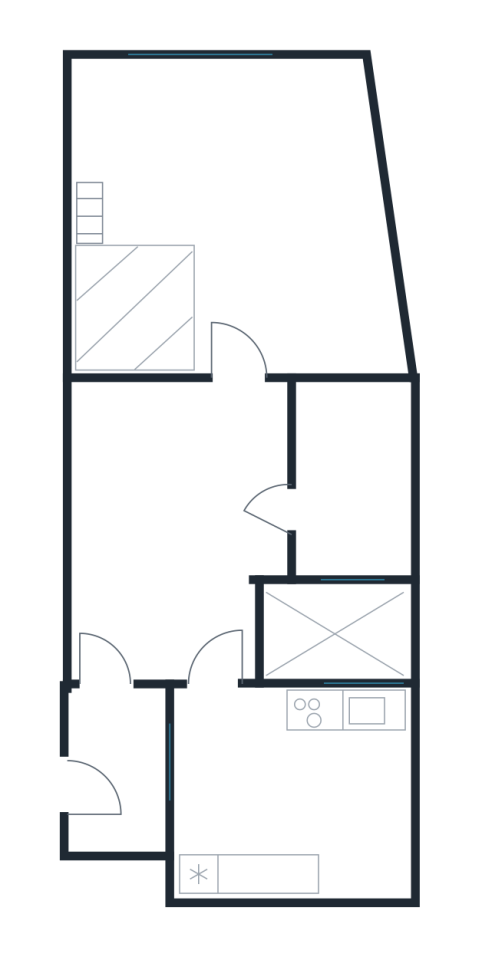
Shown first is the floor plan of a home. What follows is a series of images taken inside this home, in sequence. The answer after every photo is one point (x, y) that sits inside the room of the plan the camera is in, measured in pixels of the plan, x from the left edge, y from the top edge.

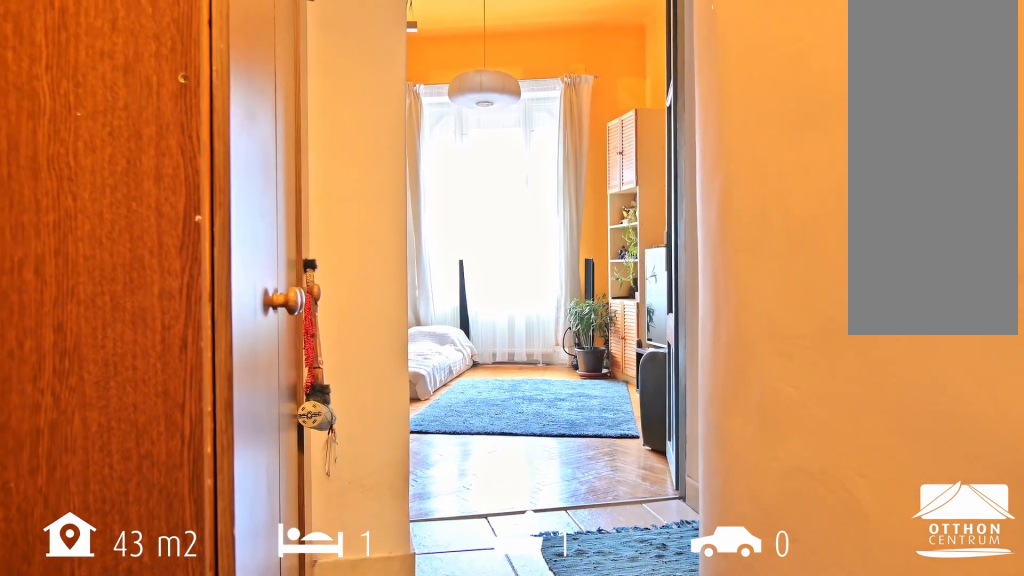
(168, 523)
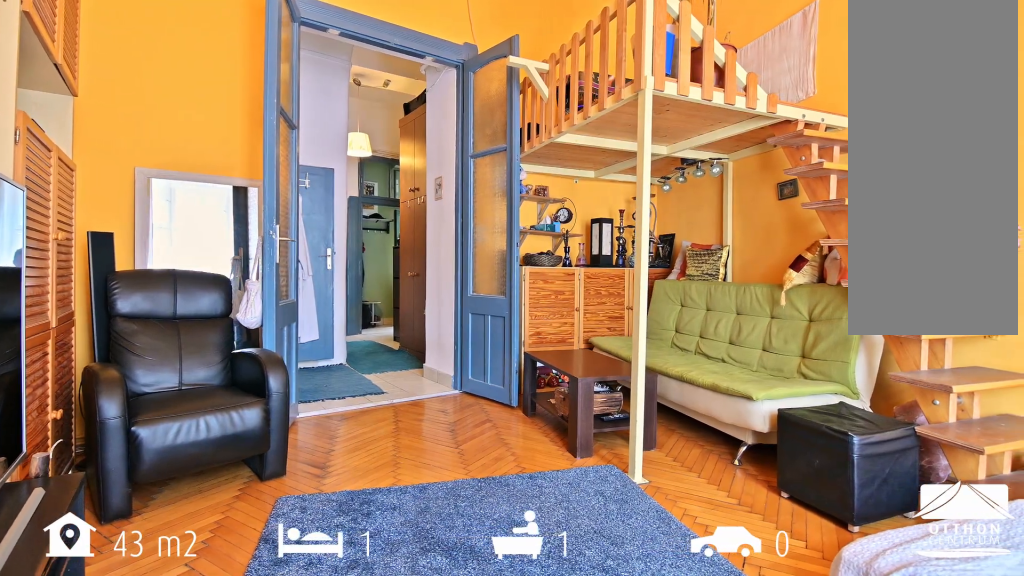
(242, 217)
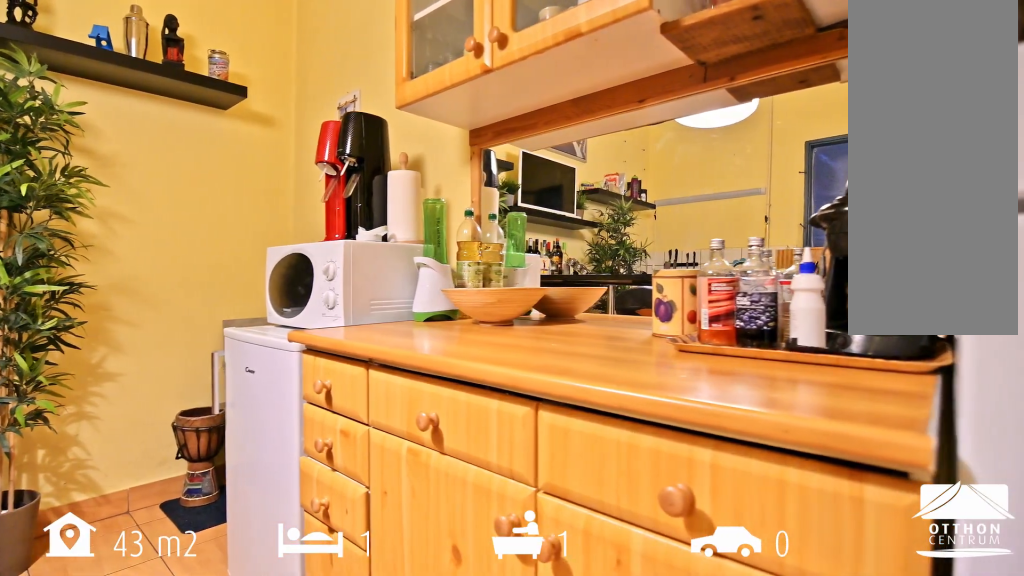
(286, 794)
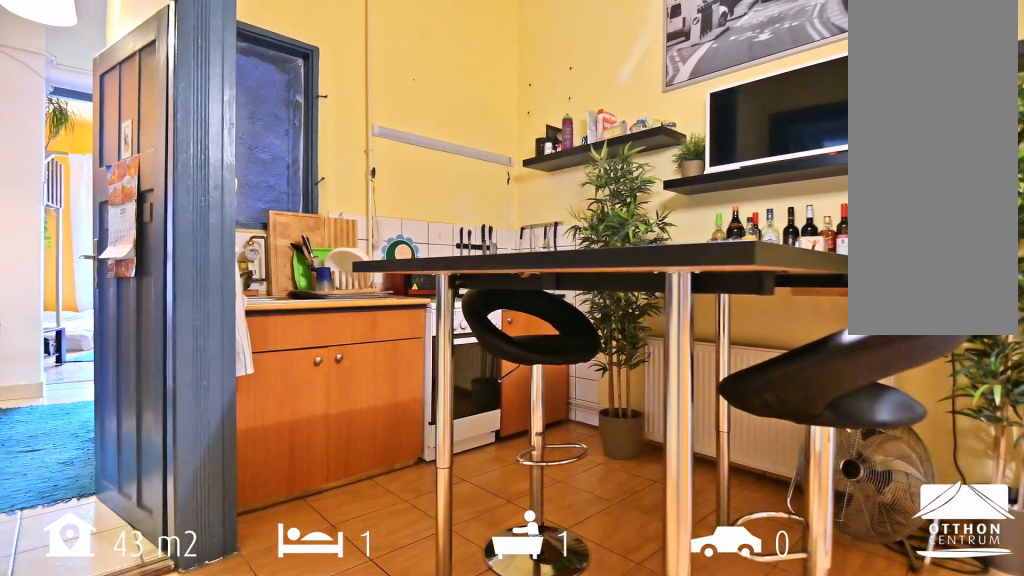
(285, 794)
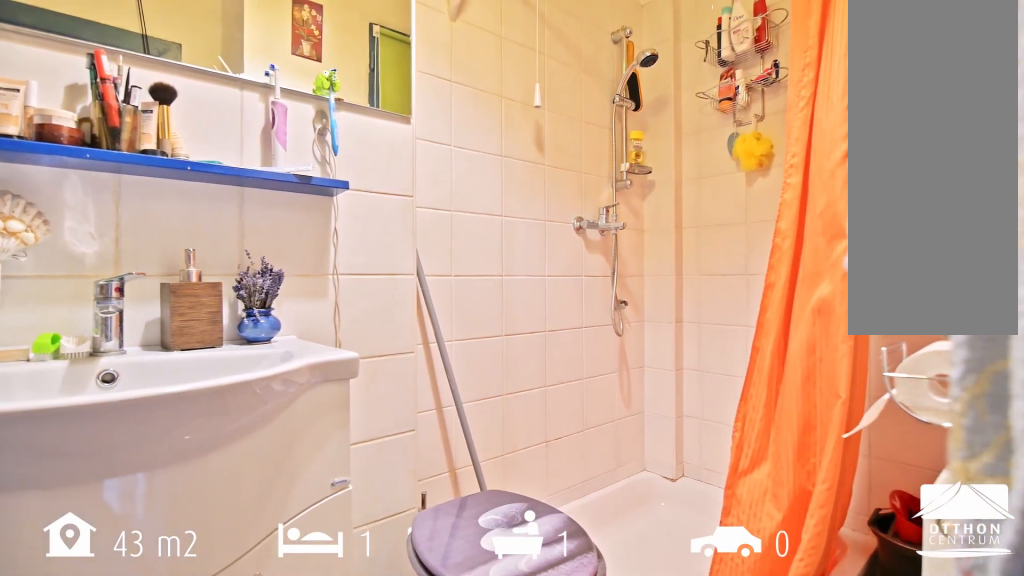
(347, 484)
